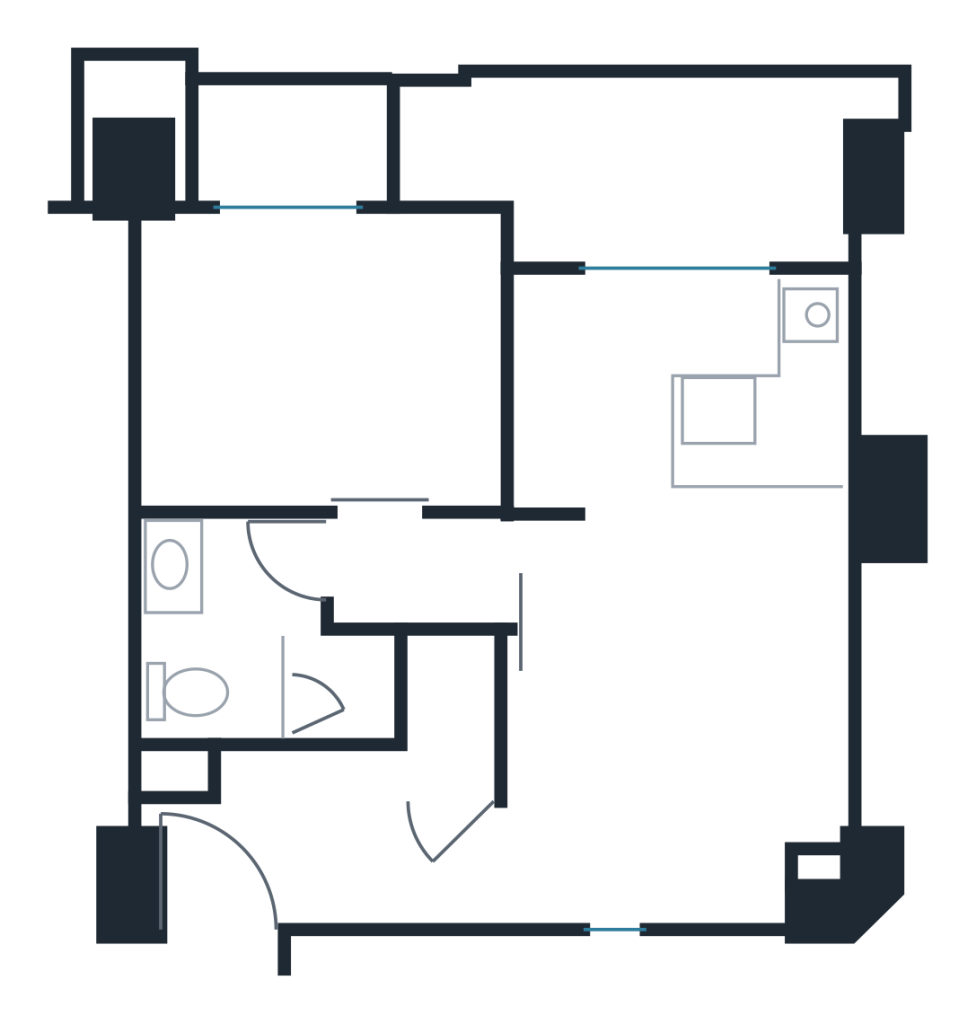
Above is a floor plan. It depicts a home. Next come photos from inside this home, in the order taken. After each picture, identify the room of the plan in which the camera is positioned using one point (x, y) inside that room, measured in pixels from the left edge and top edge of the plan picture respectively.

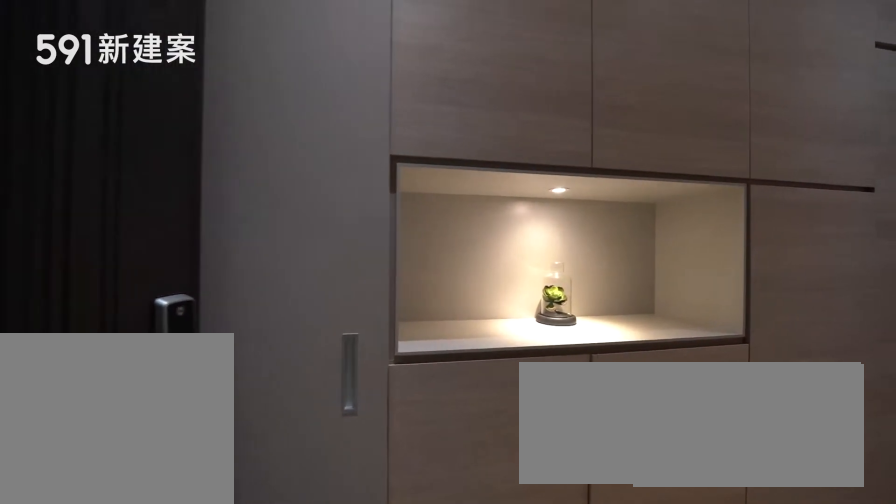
(241, 869)
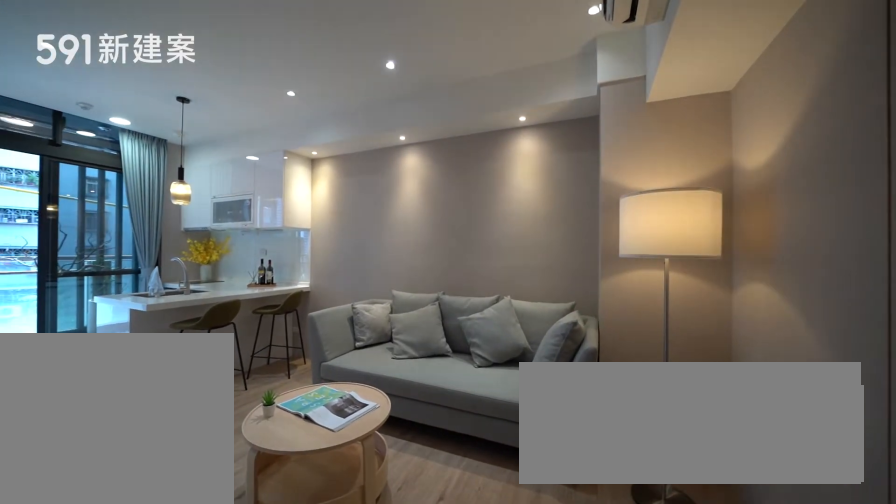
(683, 733)
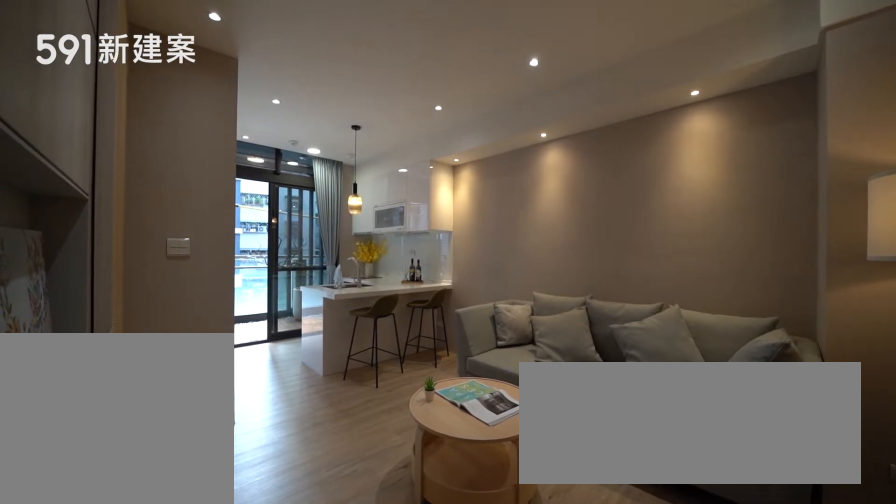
(683, 733)
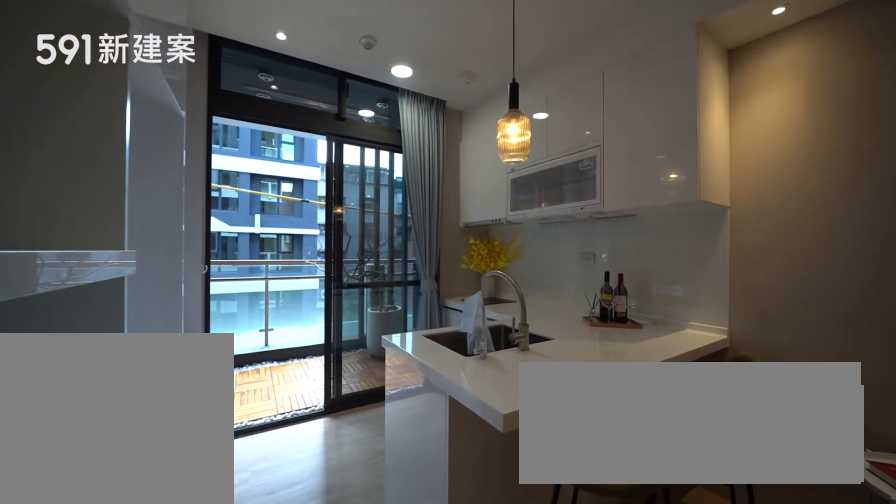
(681, 397)
